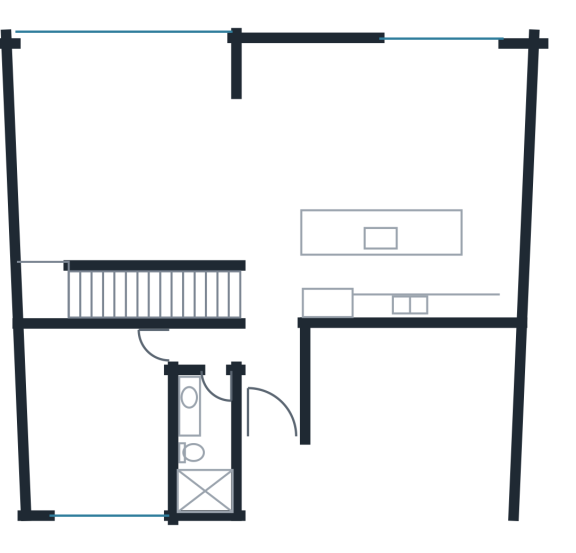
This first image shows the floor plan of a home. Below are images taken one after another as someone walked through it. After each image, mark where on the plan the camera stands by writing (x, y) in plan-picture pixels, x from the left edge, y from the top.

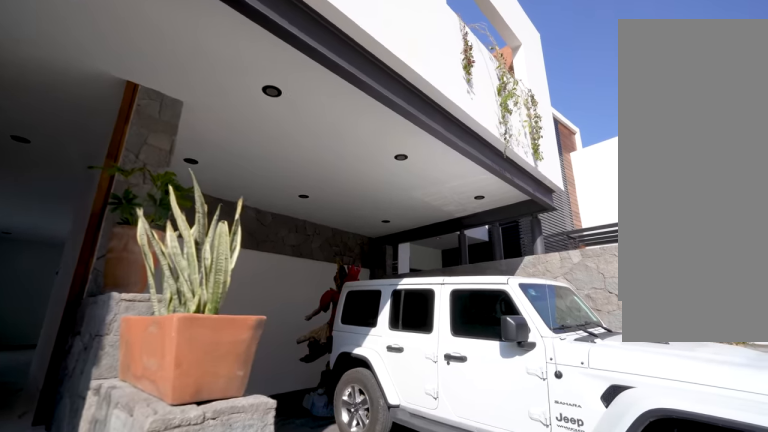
(271, 521)
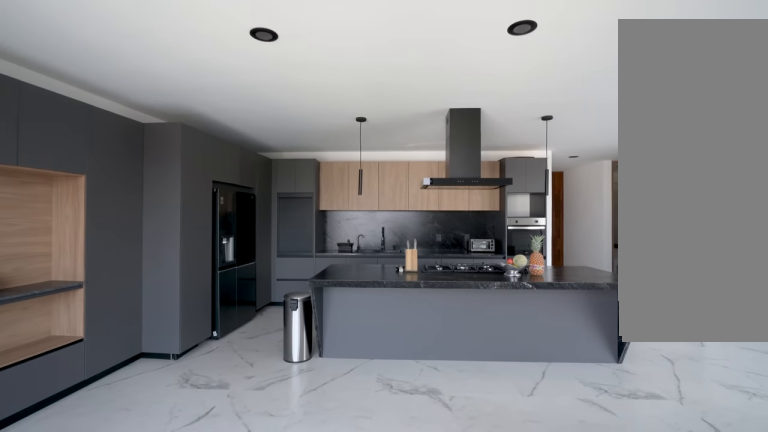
(426, 112)
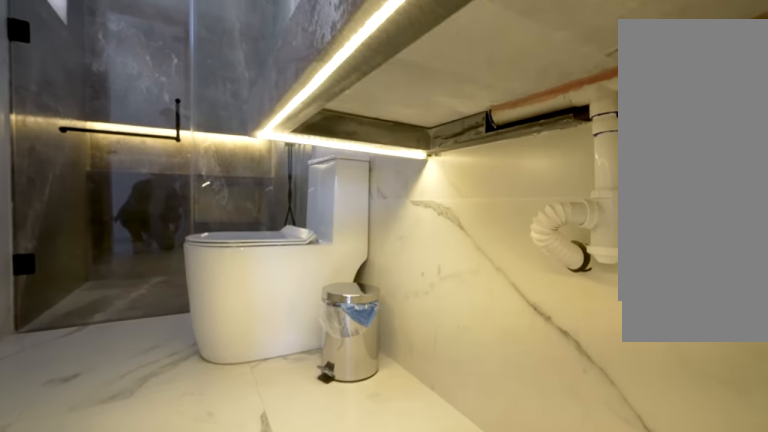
(213, 392)
